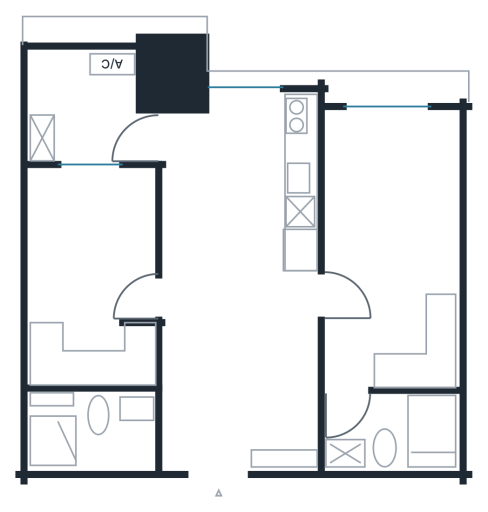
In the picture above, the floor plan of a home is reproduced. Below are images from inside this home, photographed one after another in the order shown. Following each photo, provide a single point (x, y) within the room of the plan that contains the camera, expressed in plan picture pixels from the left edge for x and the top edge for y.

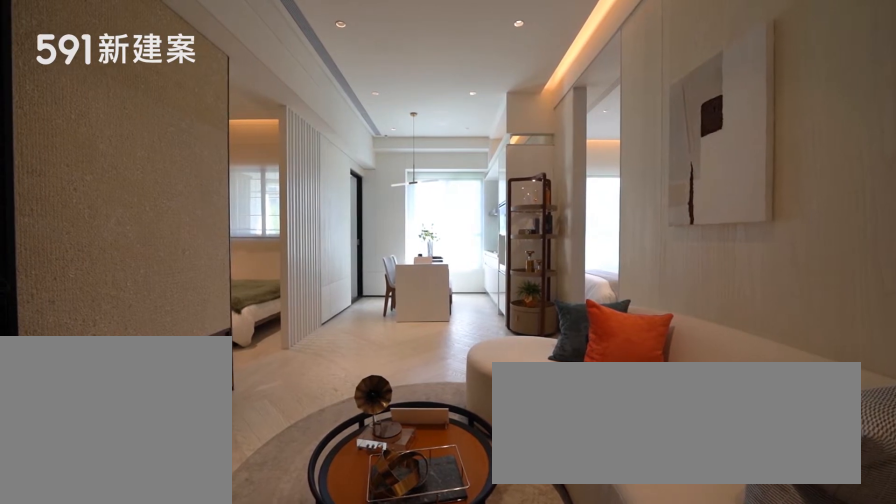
(240, 390)
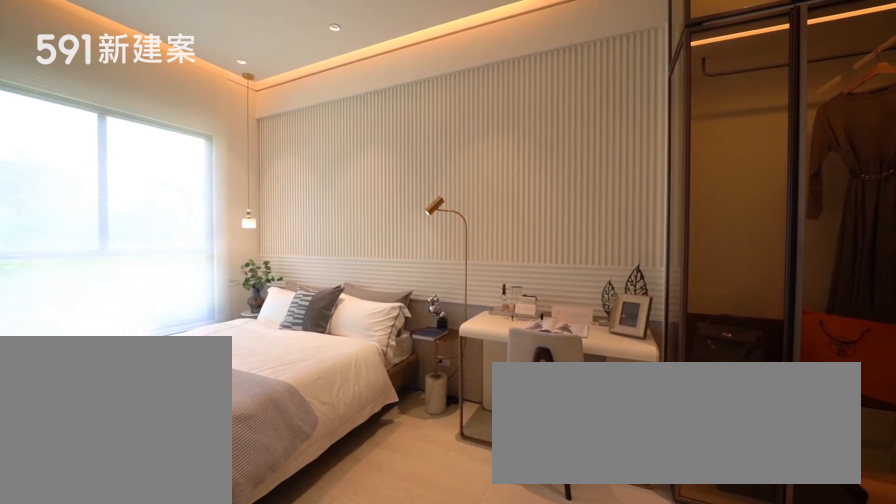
(391, 249)
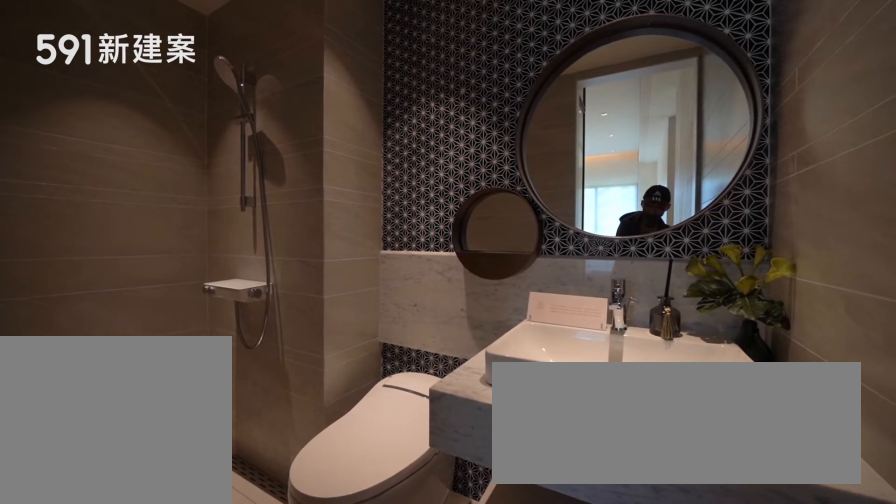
(392, 428)
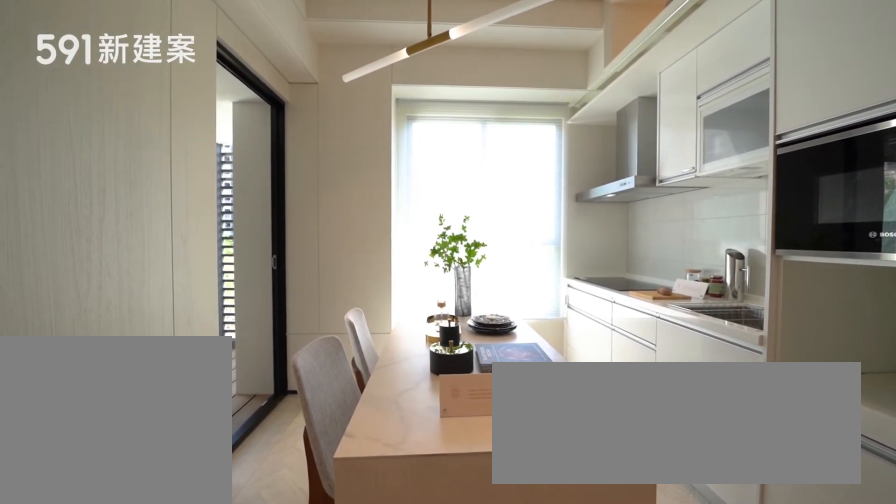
(218, 176)
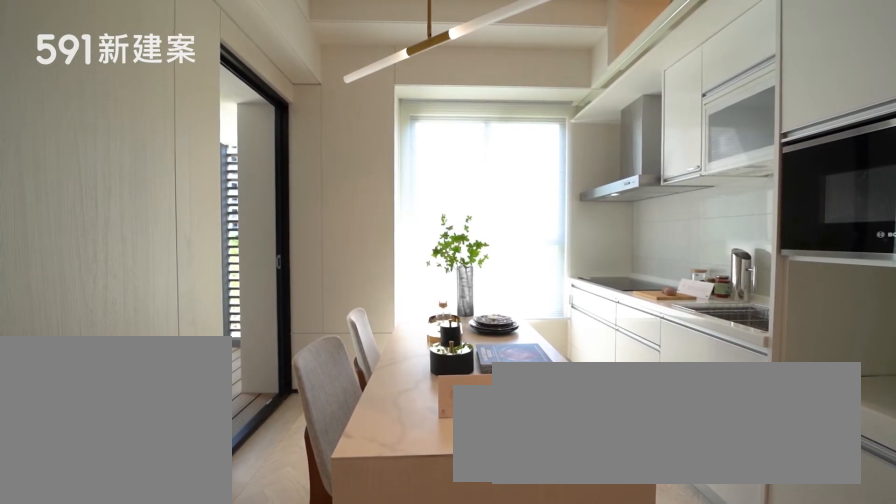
(218, 176)
